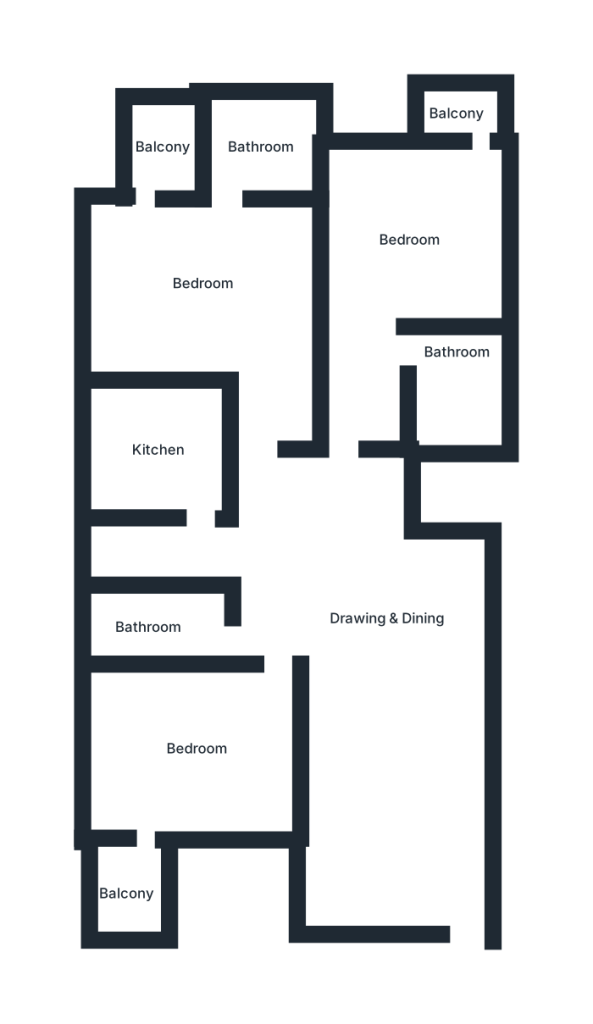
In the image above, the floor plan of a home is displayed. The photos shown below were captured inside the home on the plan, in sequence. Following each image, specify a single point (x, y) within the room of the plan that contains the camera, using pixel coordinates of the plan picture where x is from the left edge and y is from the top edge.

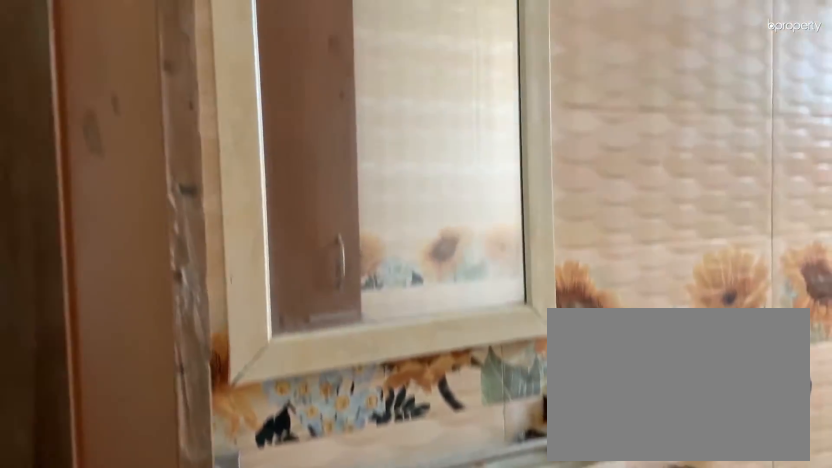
(145, 629)
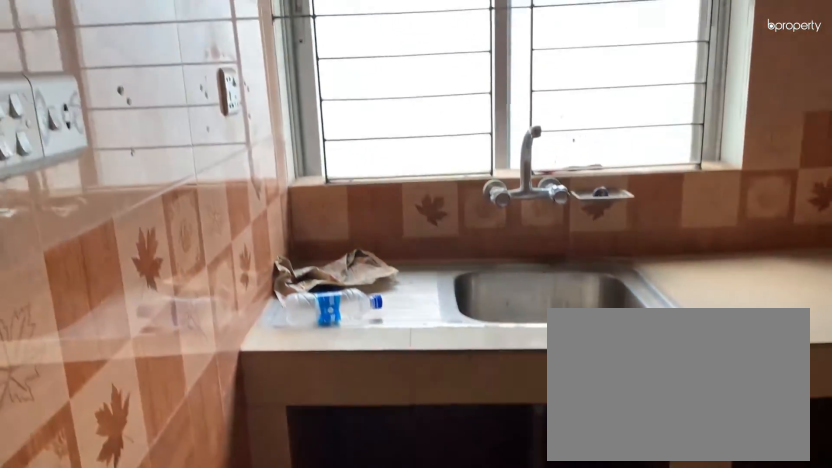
(151, 452)
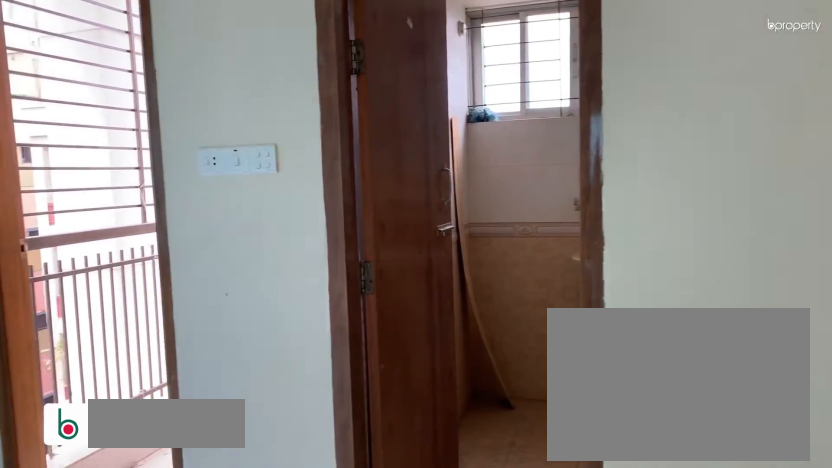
(213, 253)
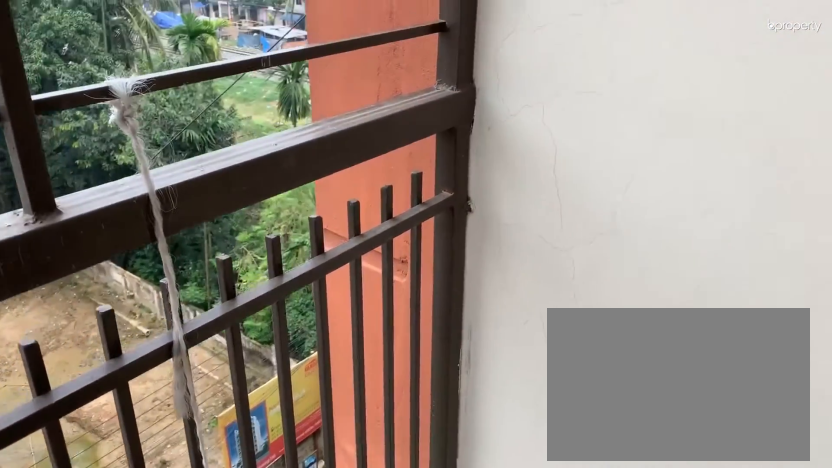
(159, 139)
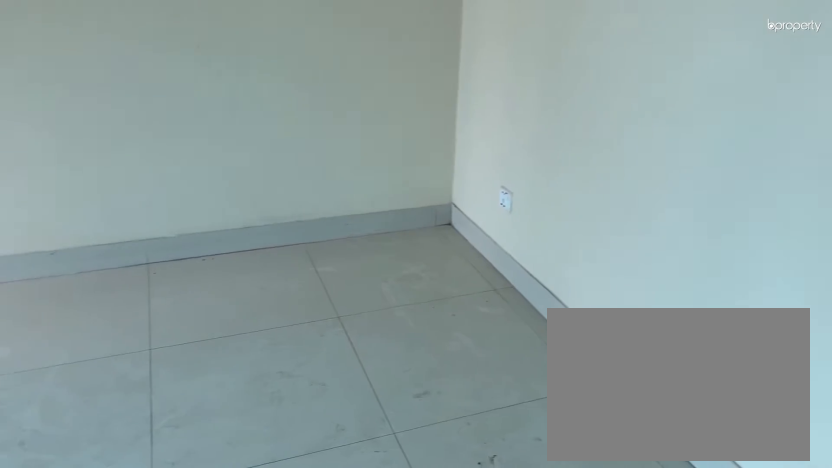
(401, 246)
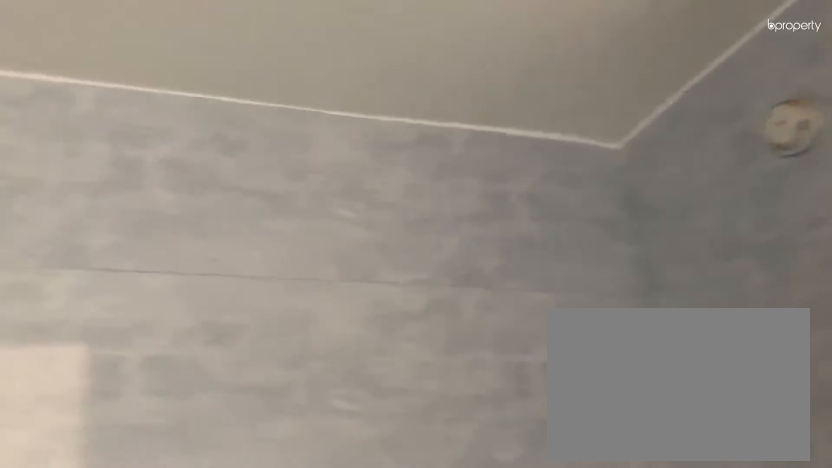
(444, 366)
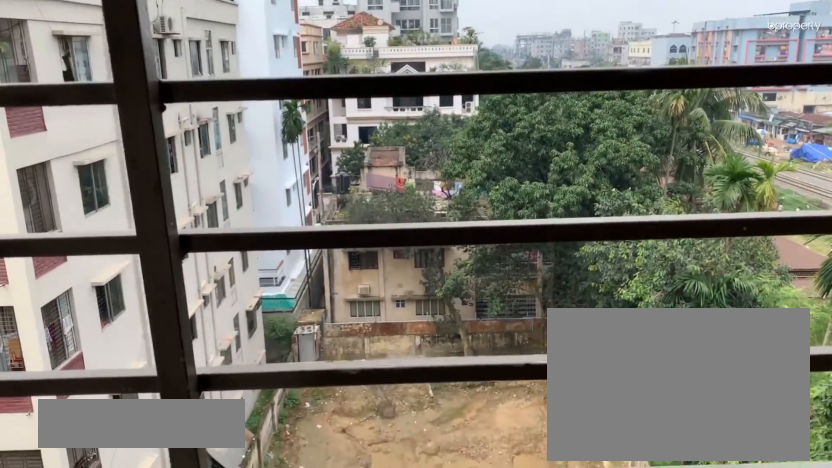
(453, 111)
